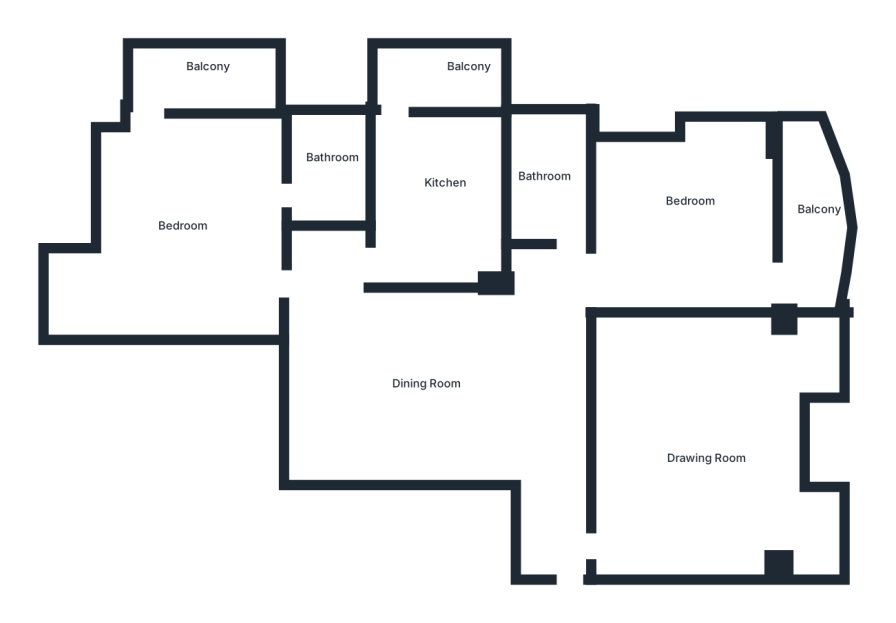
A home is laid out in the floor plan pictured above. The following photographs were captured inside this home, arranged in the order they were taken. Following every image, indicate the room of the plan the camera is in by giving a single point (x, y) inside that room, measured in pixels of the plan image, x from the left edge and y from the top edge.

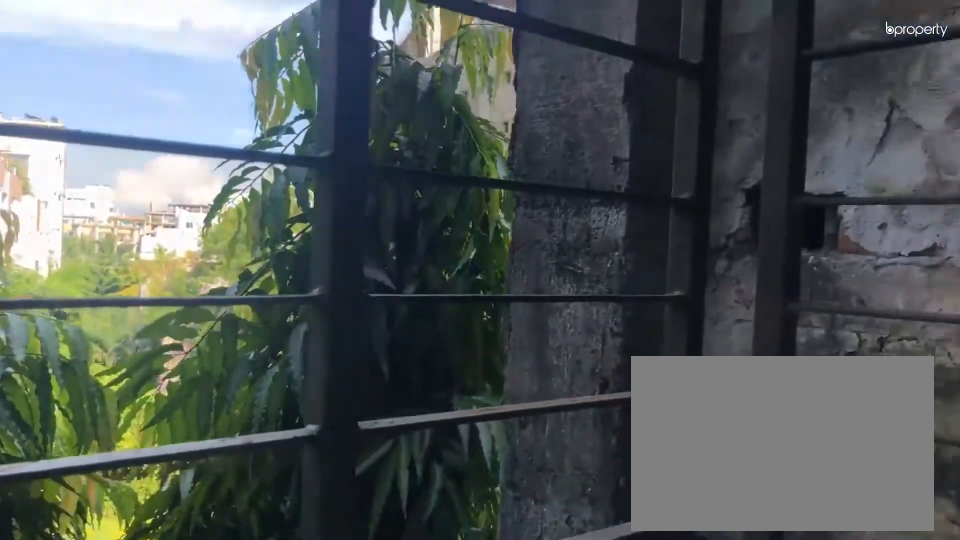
(194, 73)
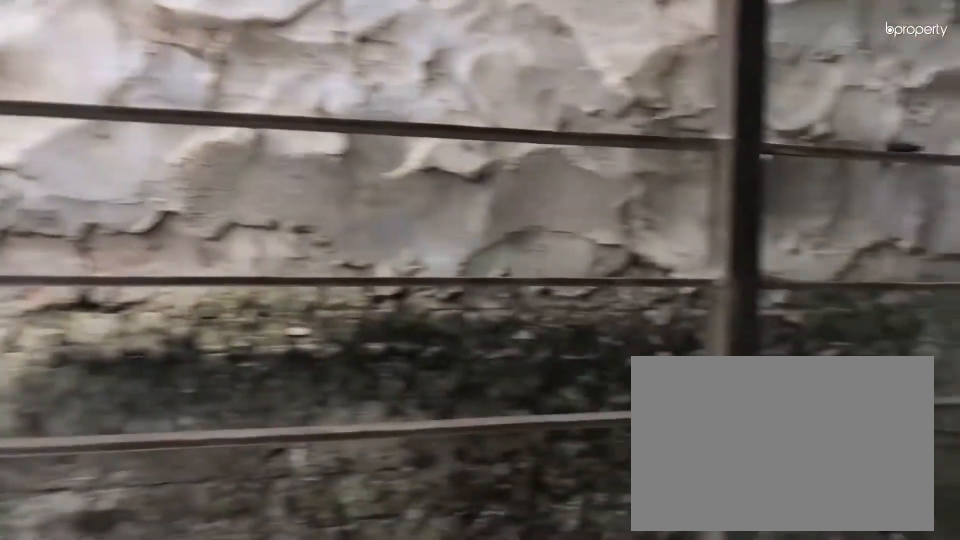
(194, 73)
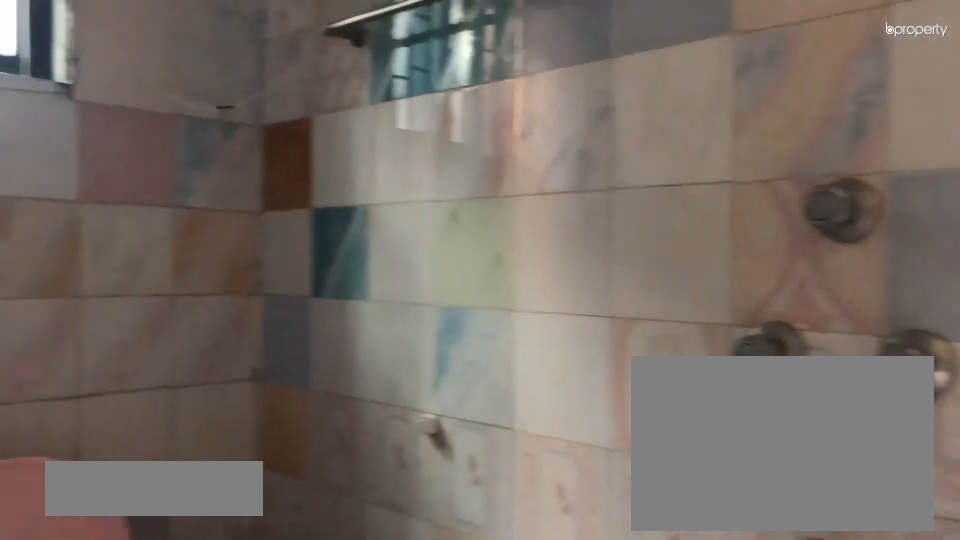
(323, 173)
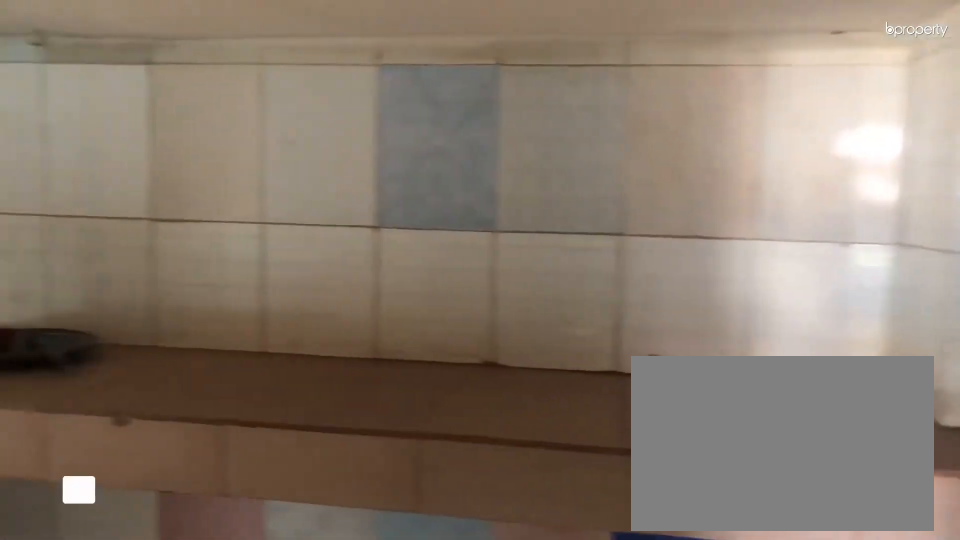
(437, 197)
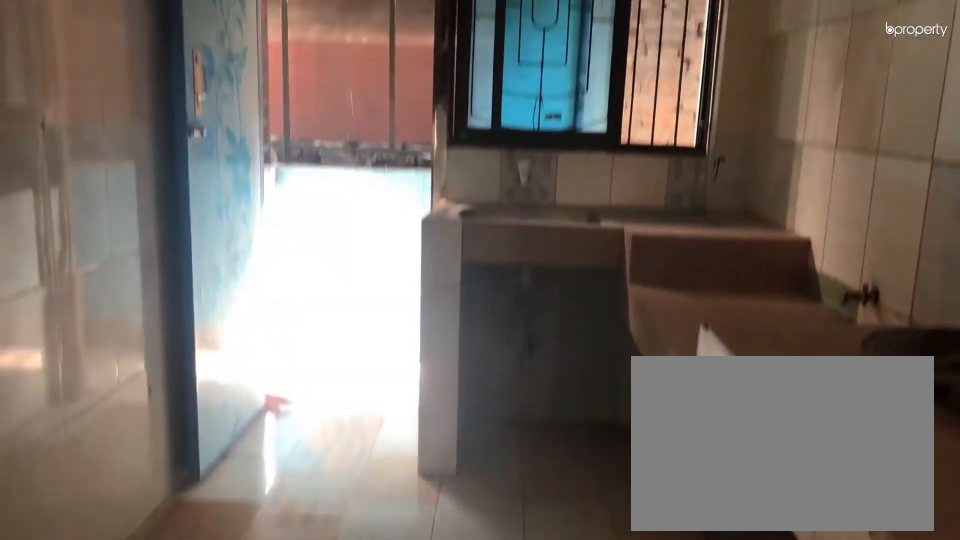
(437, 197)
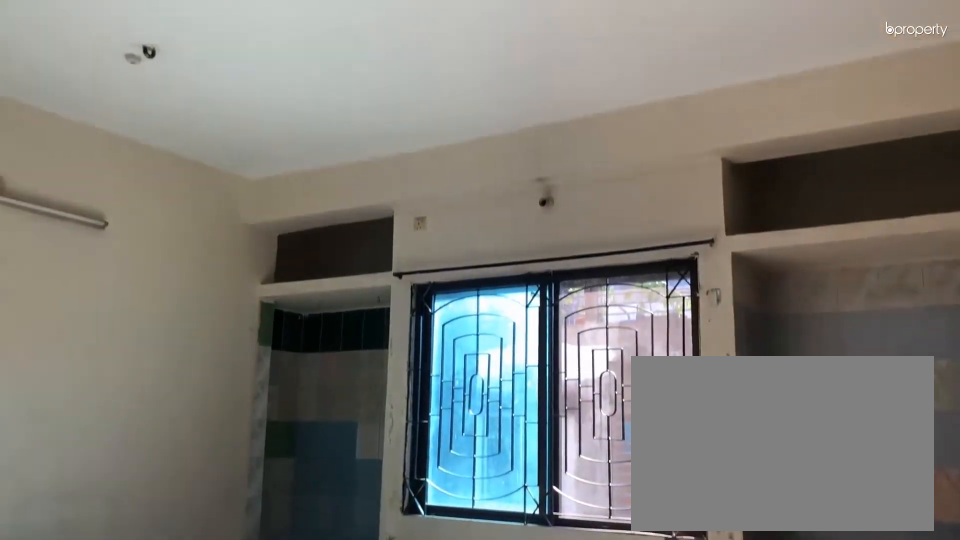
(696, 423)
